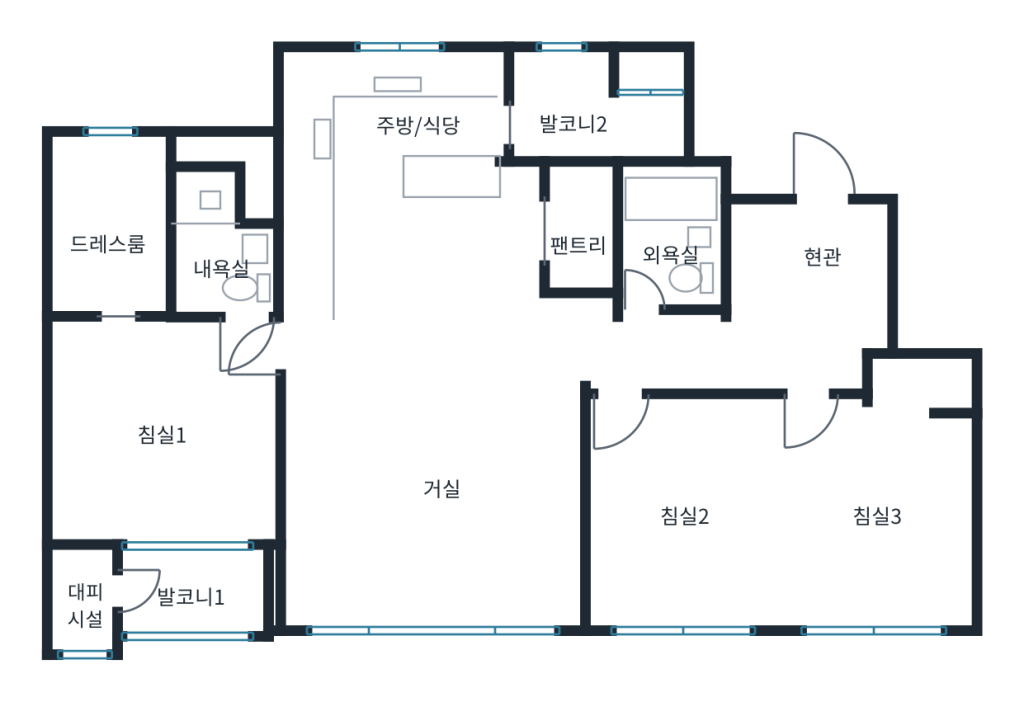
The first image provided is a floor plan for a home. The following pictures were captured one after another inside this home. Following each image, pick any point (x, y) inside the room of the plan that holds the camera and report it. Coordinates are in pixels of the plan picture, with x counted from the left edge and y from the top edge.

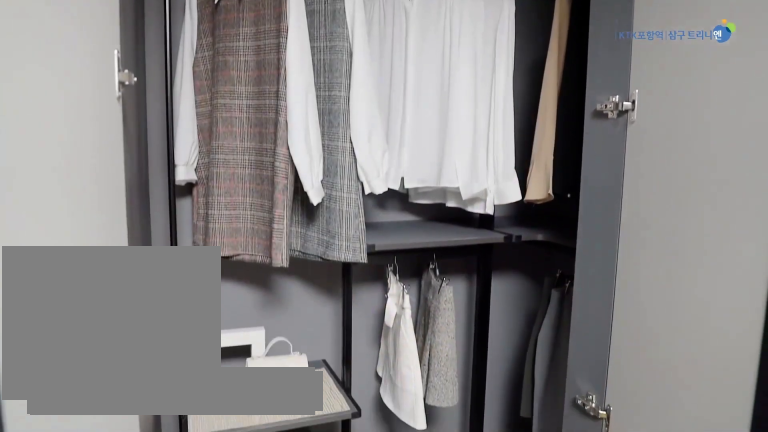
(879, 499)
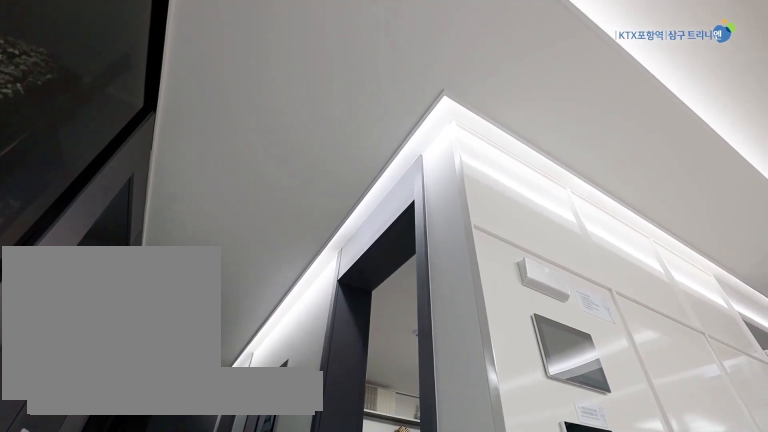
(718, 354)
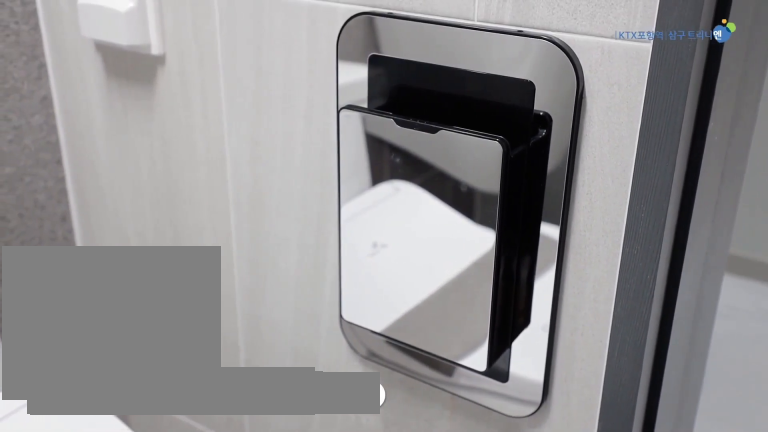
(669, 243)
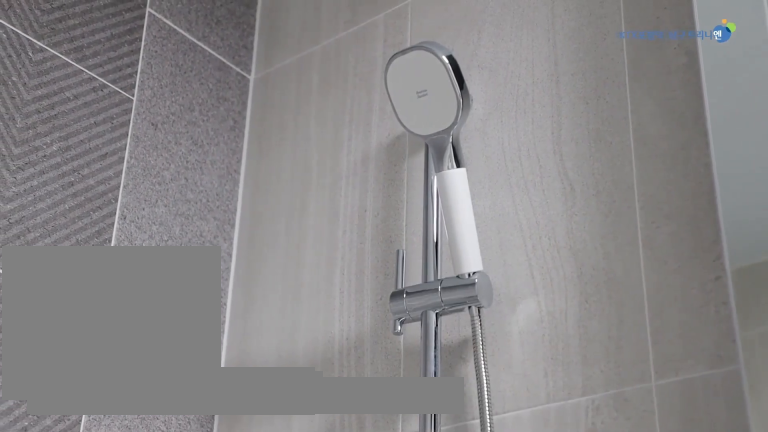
(667, 242)
